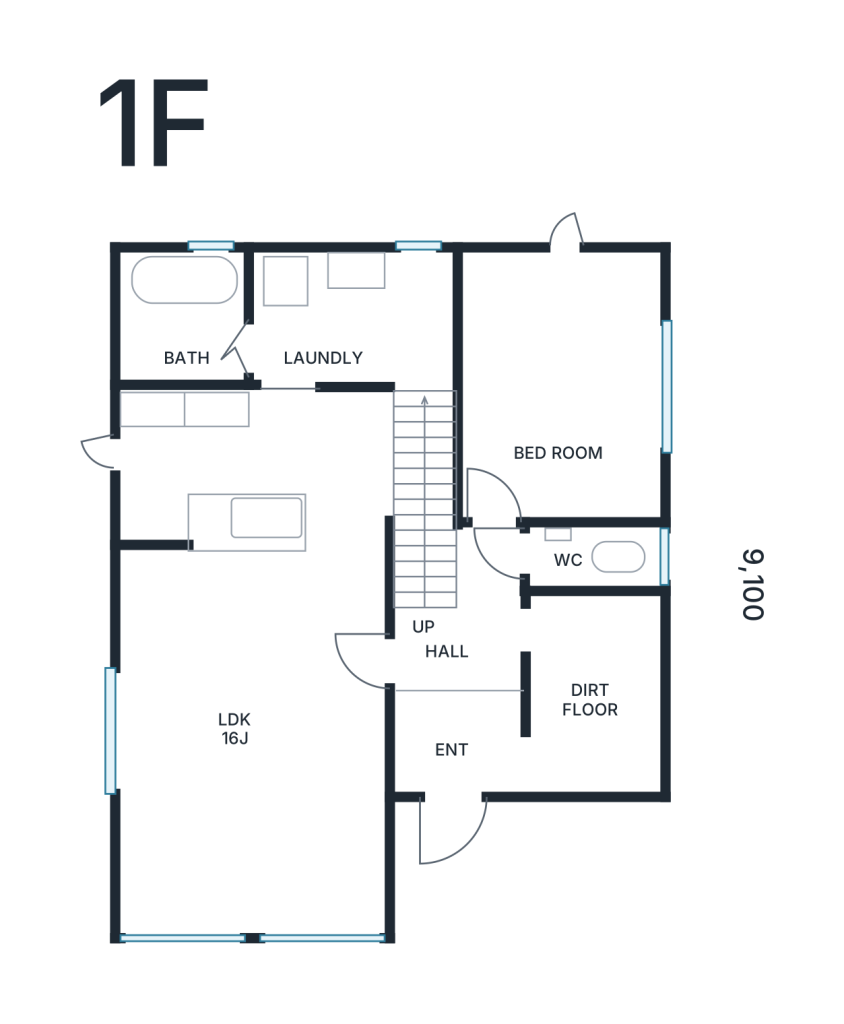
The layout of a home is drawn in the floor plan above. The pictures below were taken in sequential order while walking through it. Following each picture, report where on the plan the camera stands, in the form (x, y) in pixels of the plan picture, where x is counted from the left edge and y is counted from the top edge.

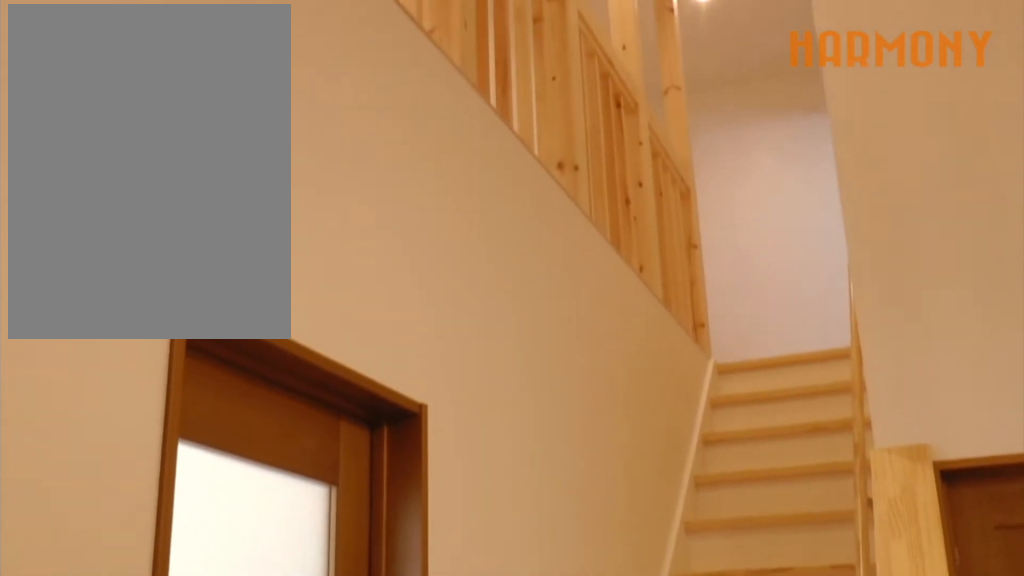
(478, 759)
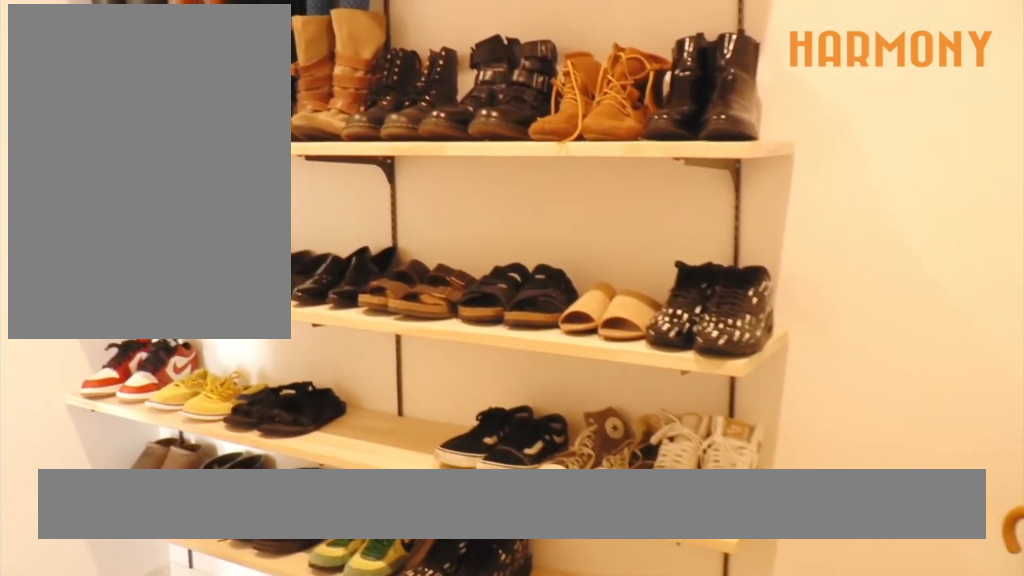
(573, 707)
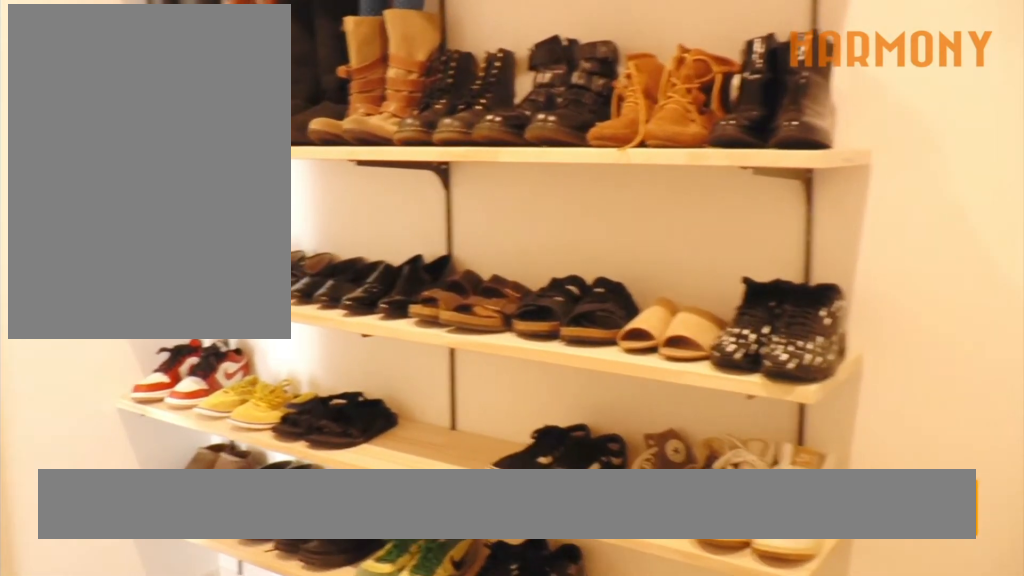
(574, 695)
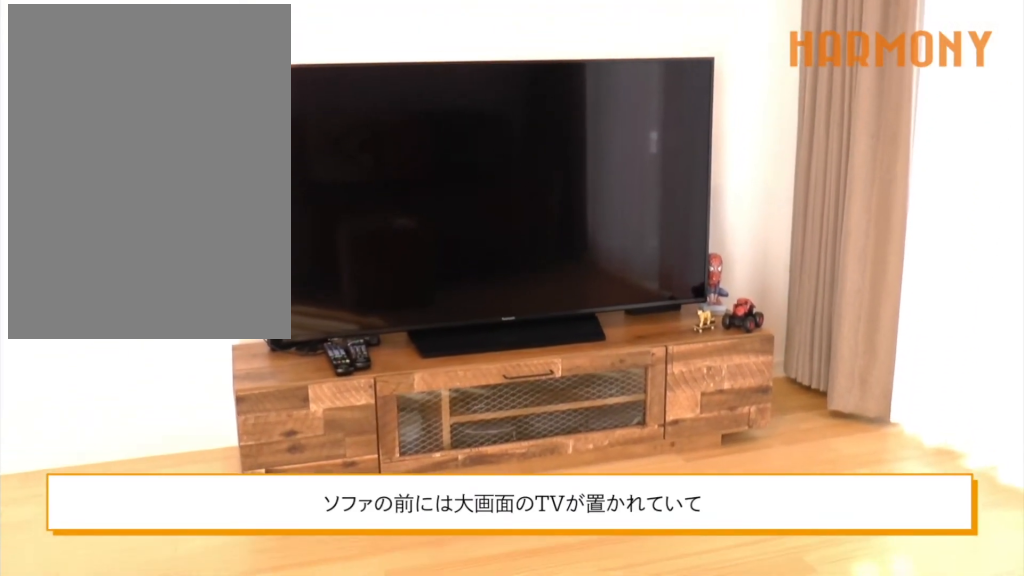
(225, 834)
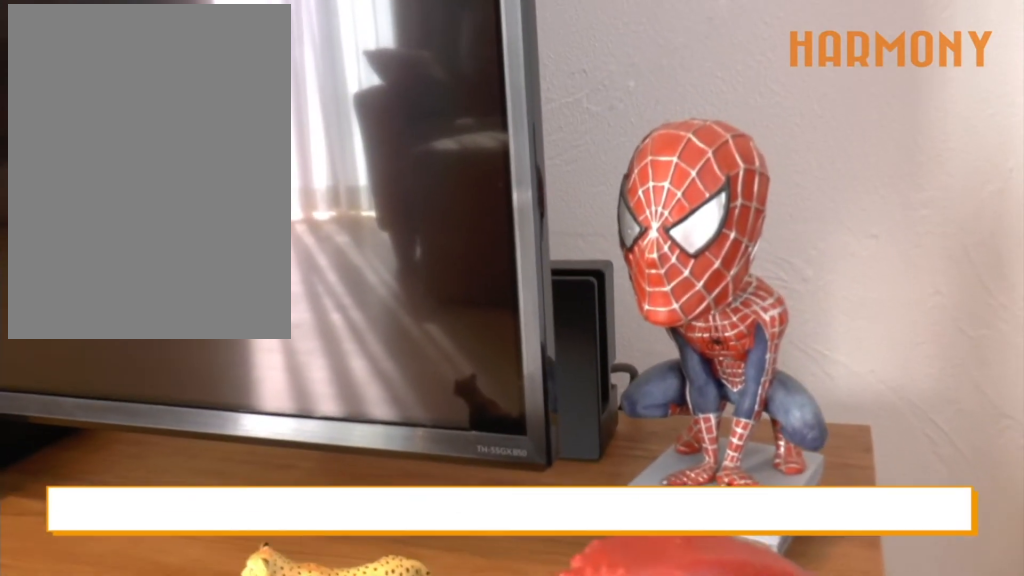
(223, 845)
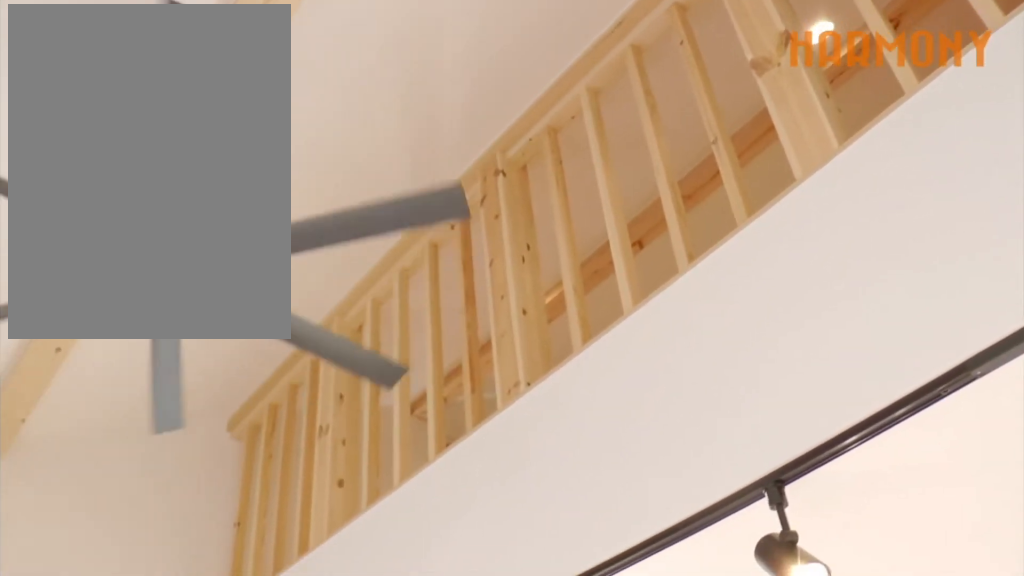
(223, 846)
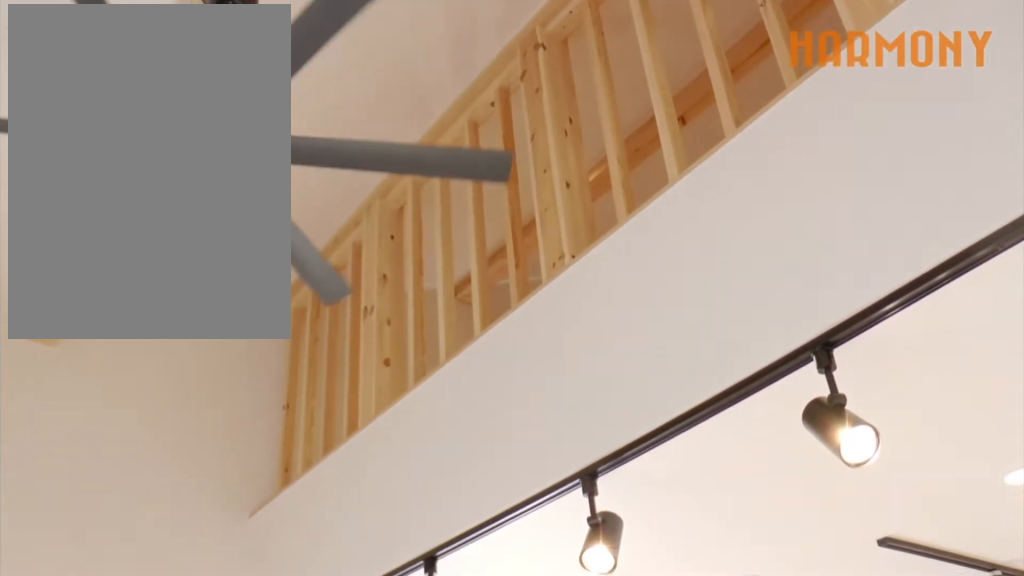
(223, 846)
